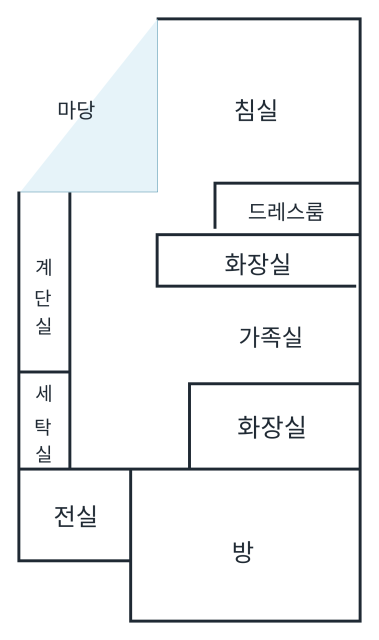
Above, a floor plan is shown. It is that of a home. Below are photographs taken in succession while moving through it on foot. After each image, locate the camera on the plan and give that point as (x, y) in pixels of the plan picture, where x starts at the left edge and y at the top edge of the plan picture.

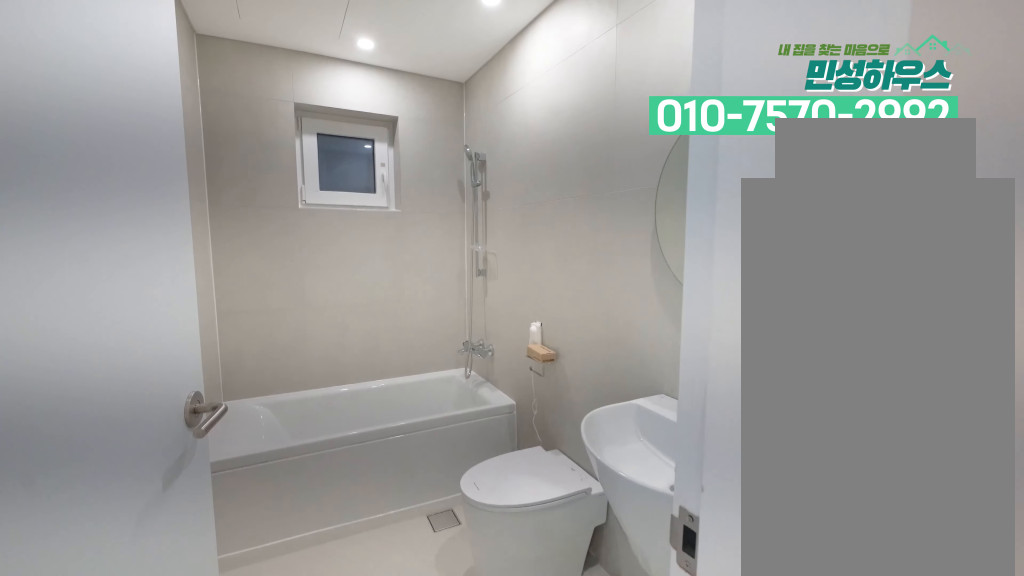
(196, 442)
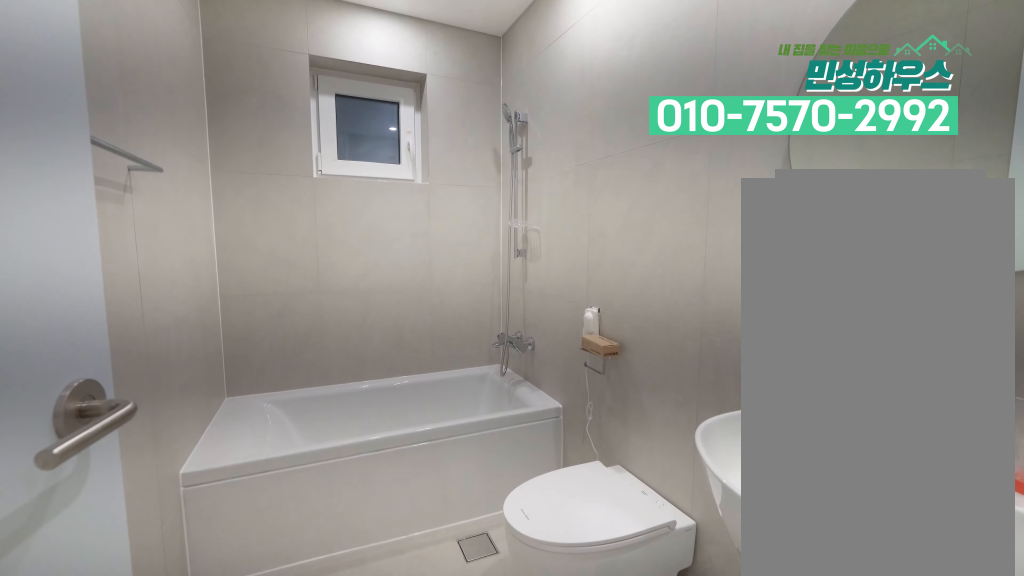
(209, 442)
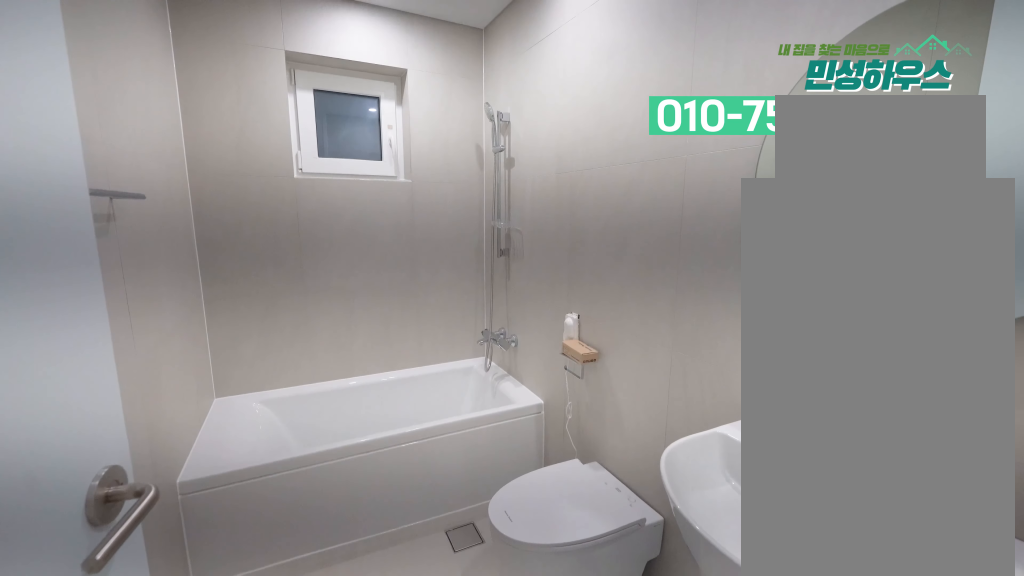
(209, 442)
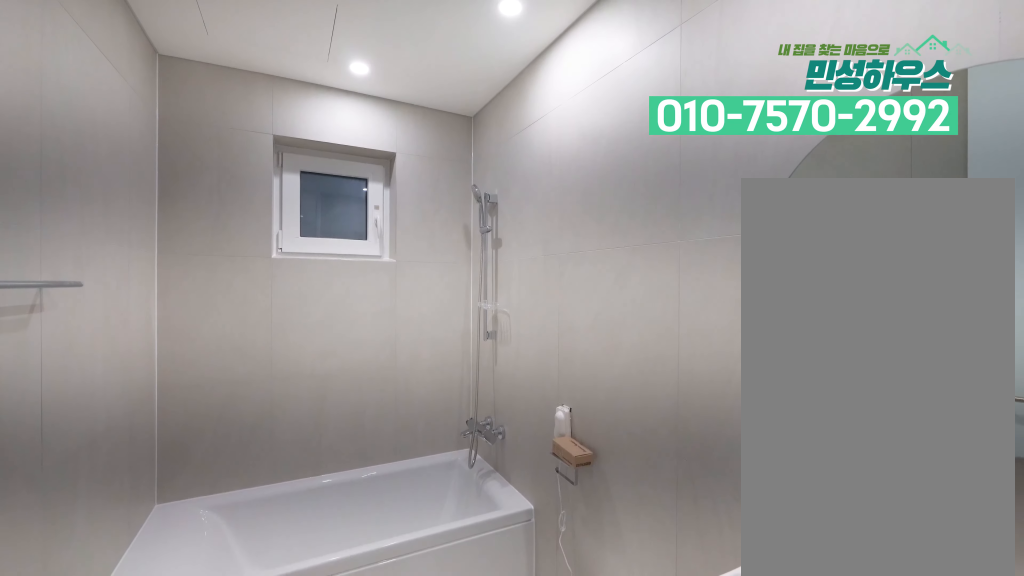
(209, 442)
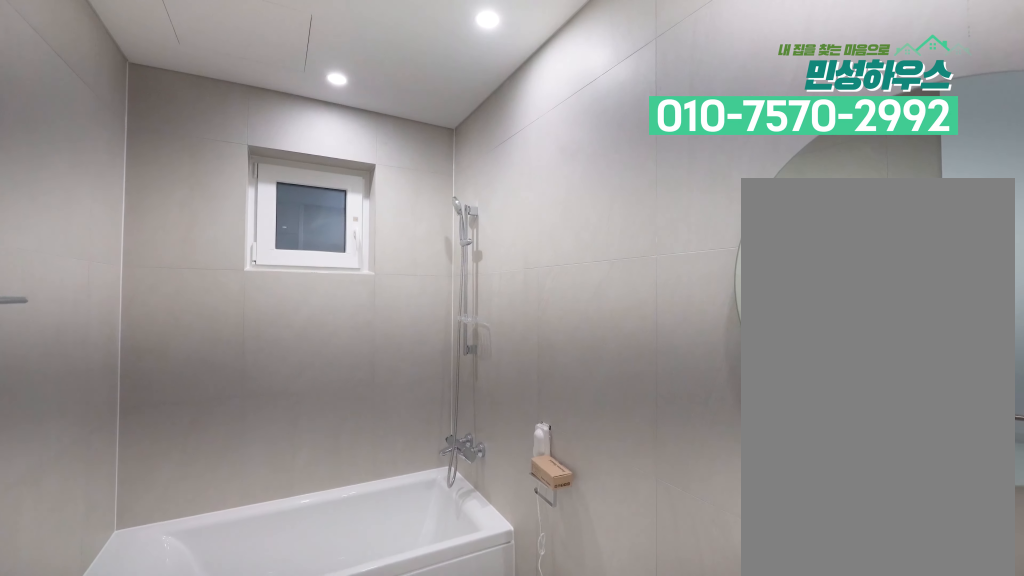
(229, 442)
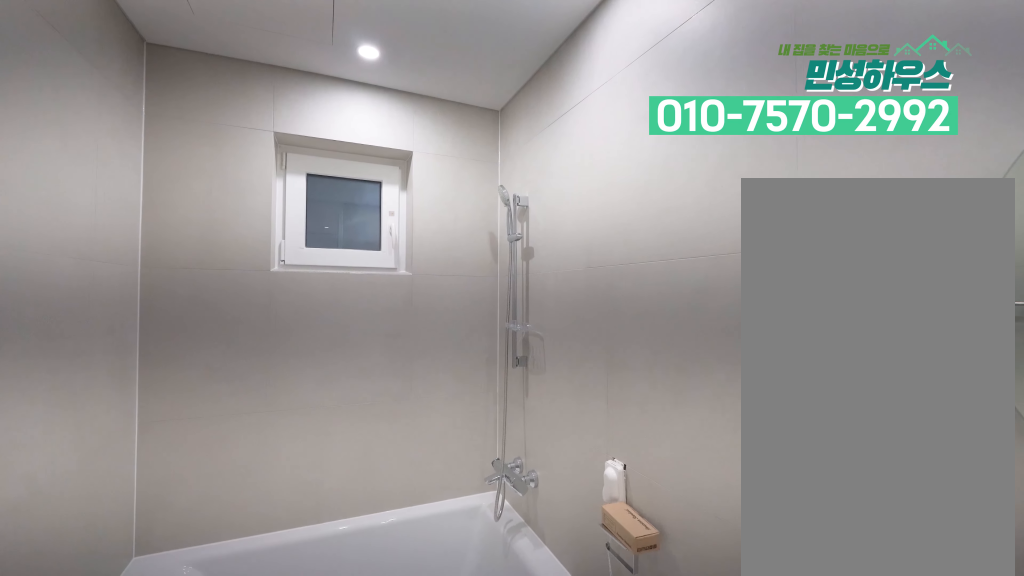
(247, 442)
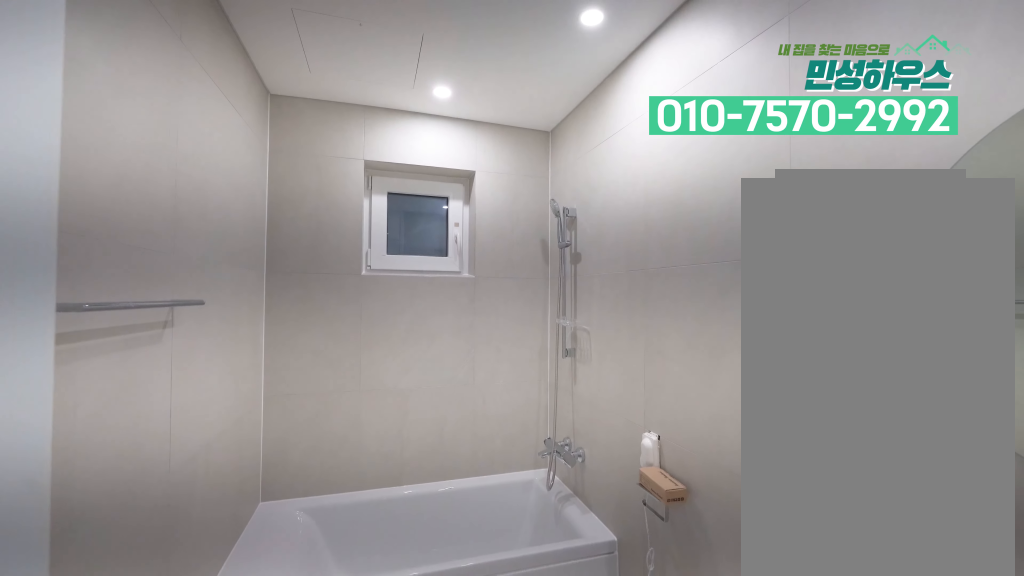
(198, 440)
